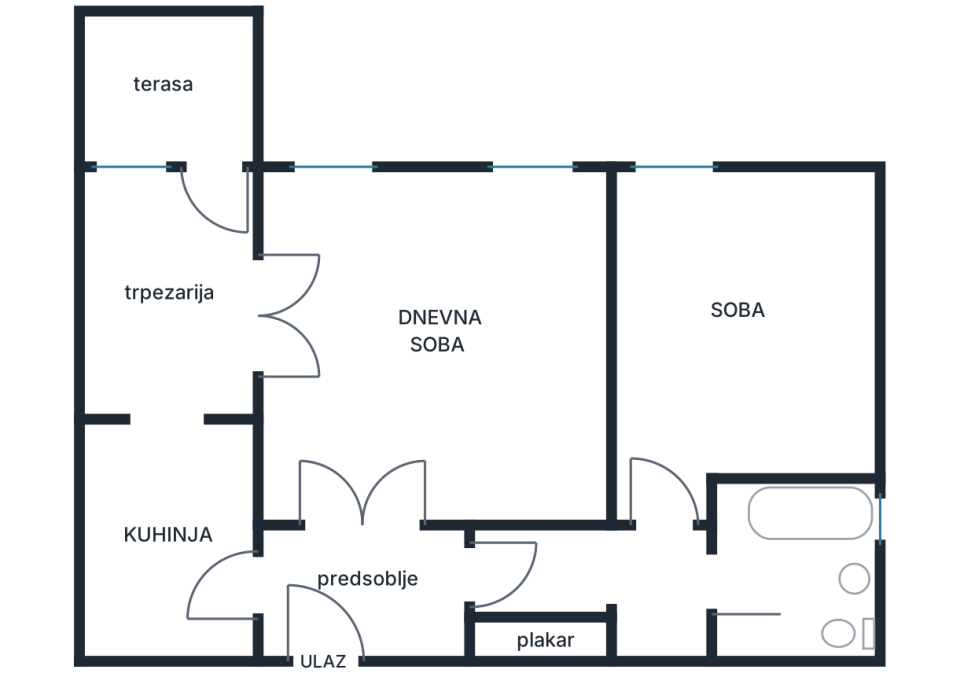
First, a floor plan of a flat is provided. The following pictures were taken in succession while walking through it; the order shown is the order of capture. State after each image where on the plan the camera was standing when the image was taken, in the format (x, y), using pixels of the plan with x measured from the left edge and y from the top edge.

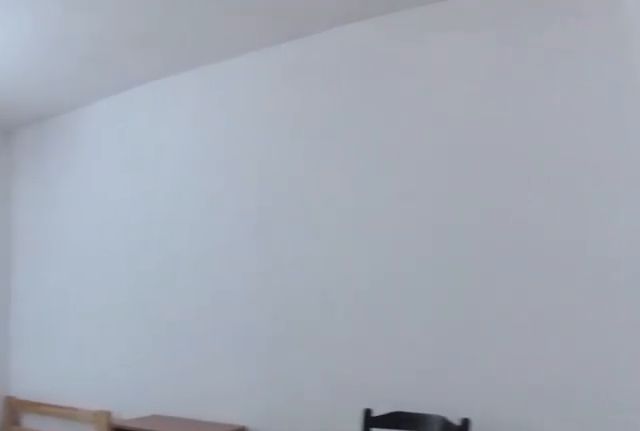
(664, 500)
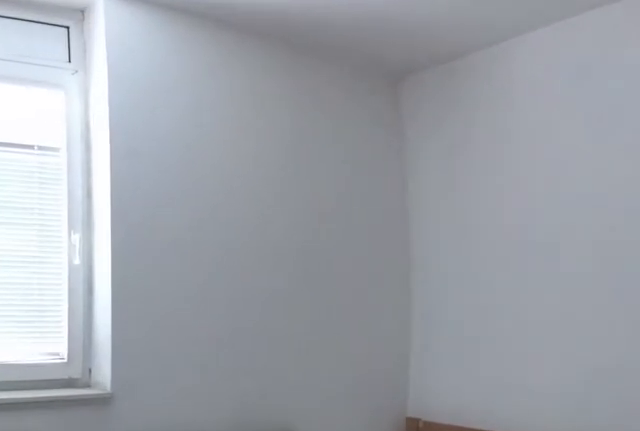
(667, 368)
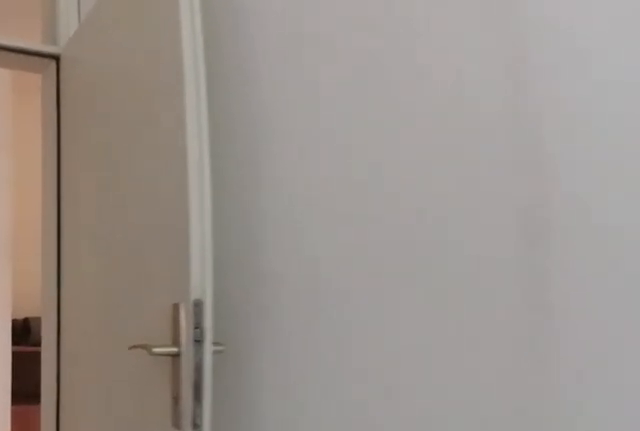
(664, 368)
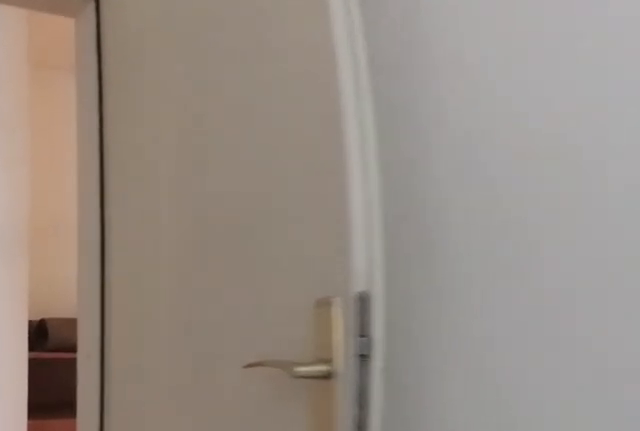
(664, 396)
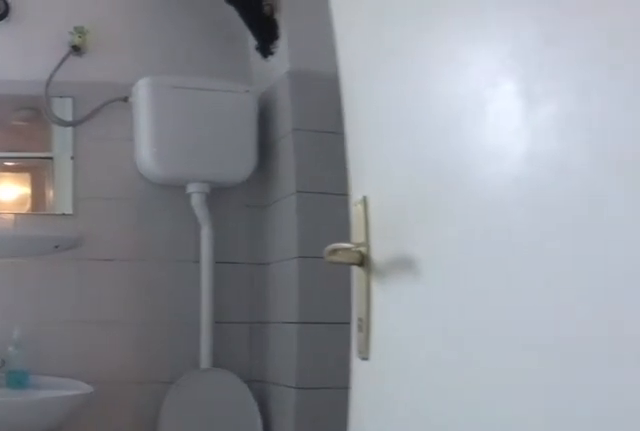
(694, 564)
